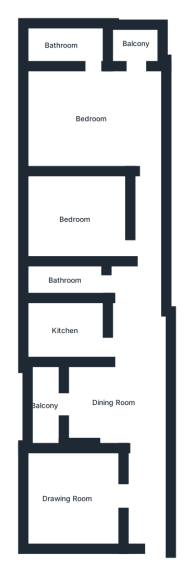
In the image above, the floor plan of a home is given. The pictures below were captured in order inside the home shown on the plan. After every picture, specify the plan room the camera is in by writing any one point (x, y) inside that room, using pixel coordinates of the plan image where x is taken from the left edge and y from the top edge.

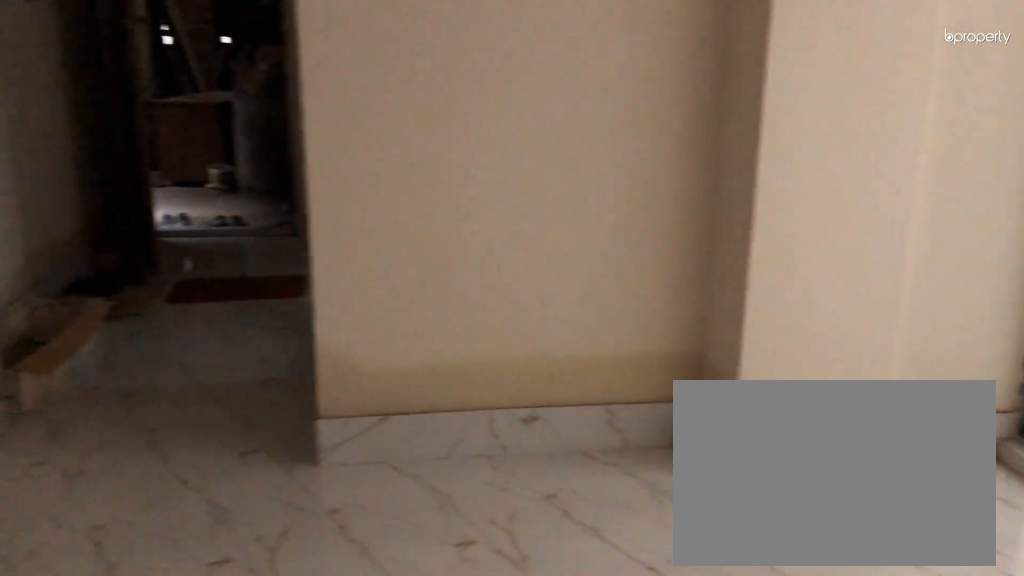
(113, 403)
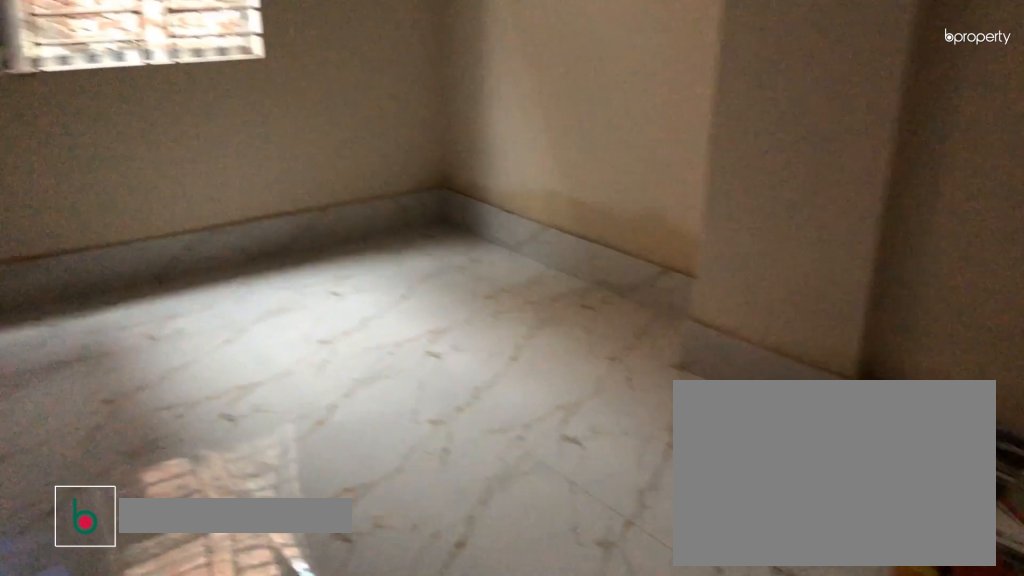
(67, 501)
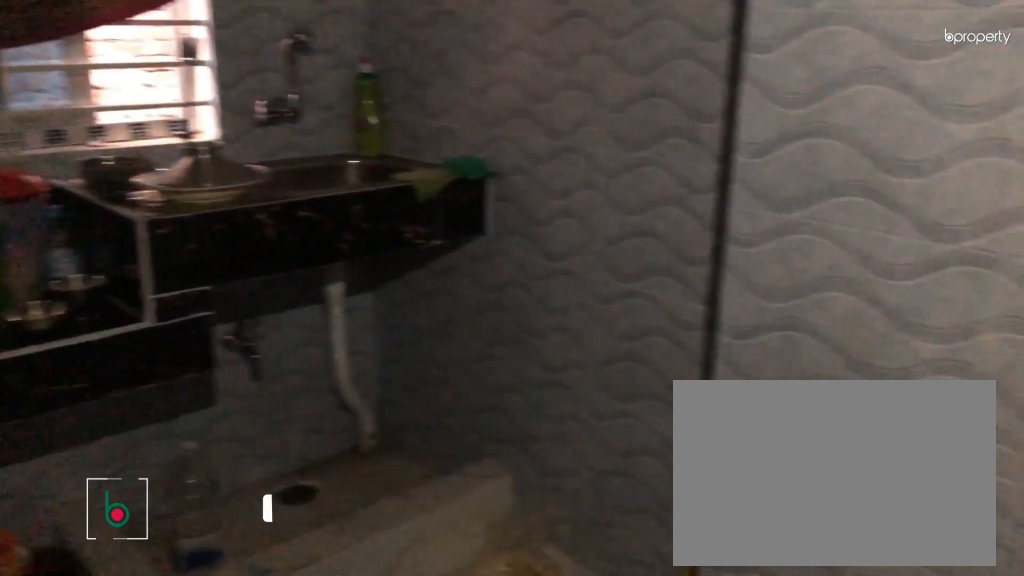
(69, 329)
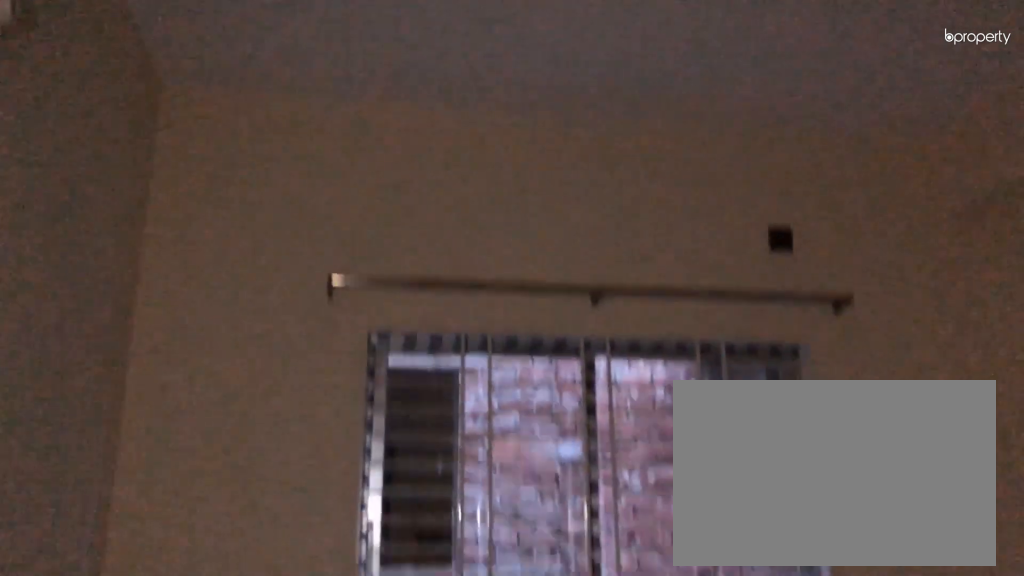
(76, 216)
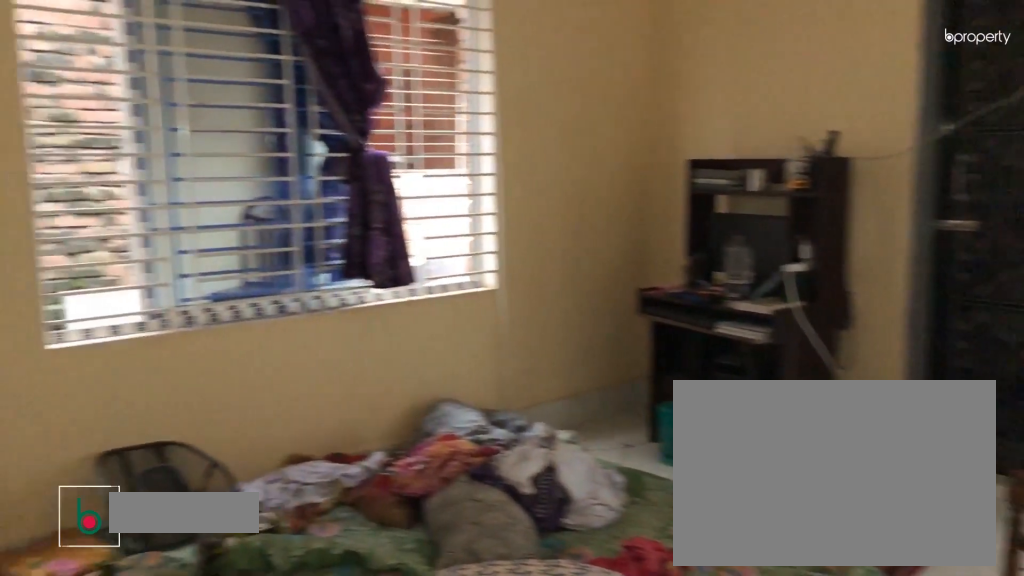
(88, 117)
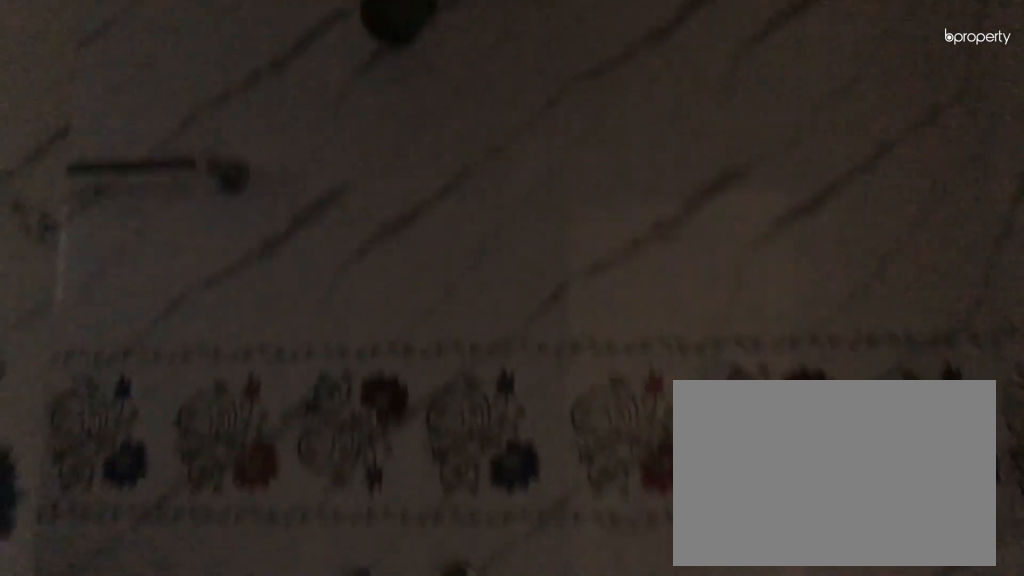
(63, 44)
